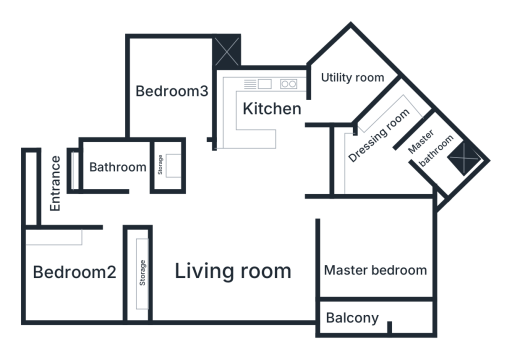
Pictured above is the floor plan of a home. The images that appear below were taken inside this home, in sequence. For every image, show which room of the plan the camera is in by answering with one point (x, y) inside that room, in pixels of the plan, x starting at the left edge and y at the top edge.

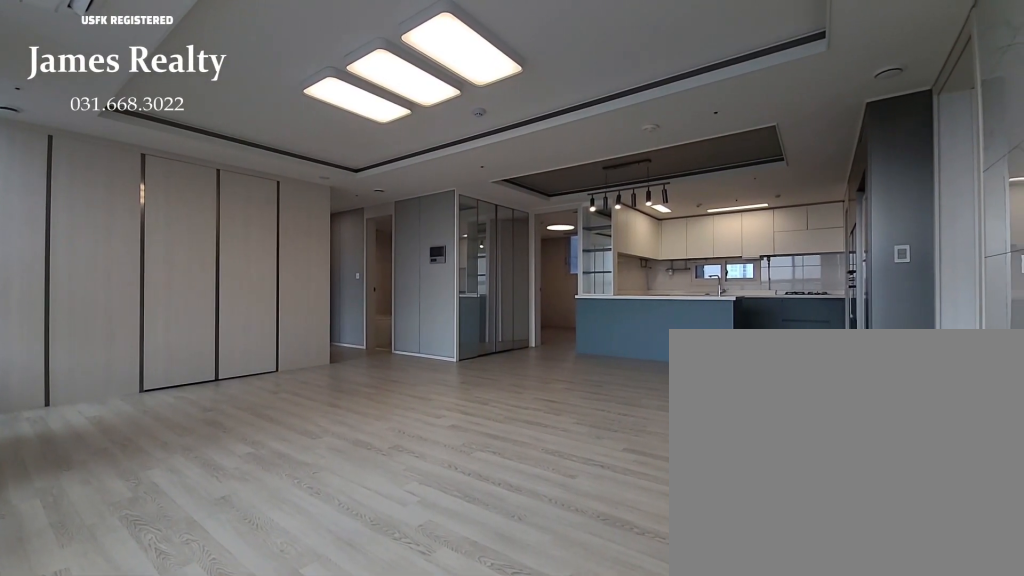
(238, 259)
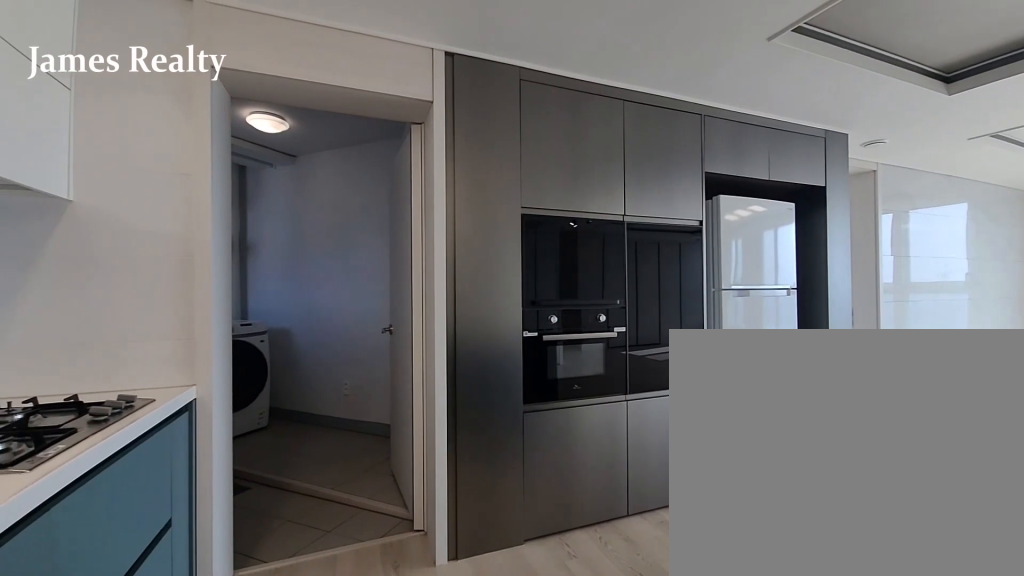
(293, 165)
